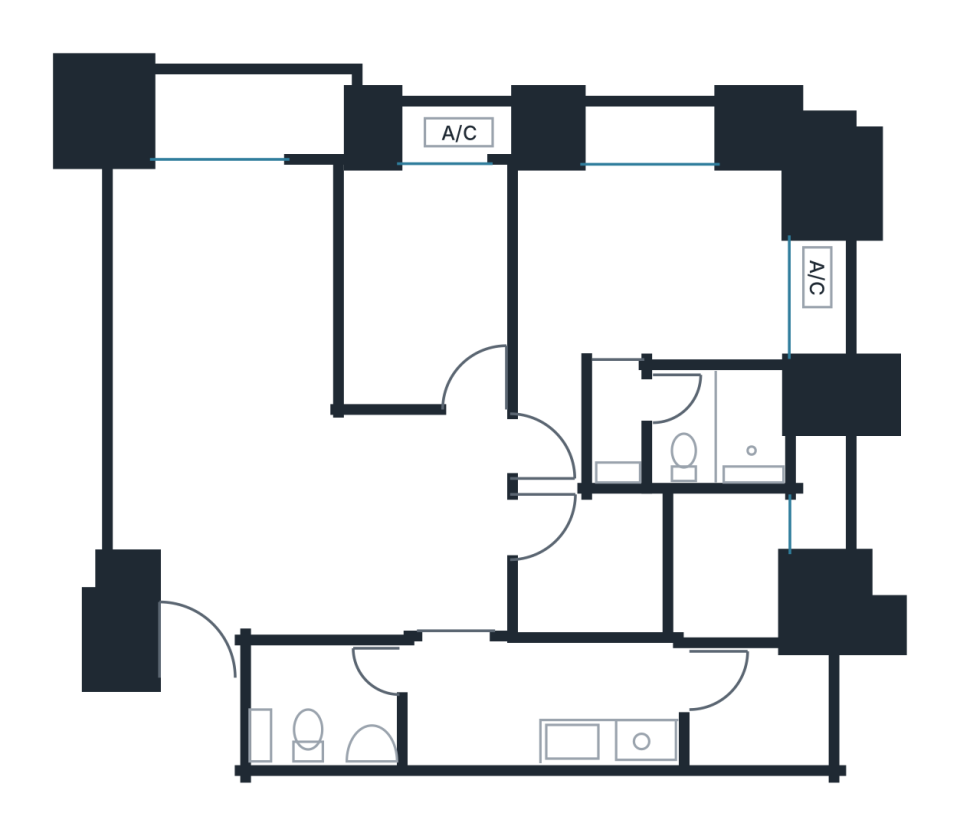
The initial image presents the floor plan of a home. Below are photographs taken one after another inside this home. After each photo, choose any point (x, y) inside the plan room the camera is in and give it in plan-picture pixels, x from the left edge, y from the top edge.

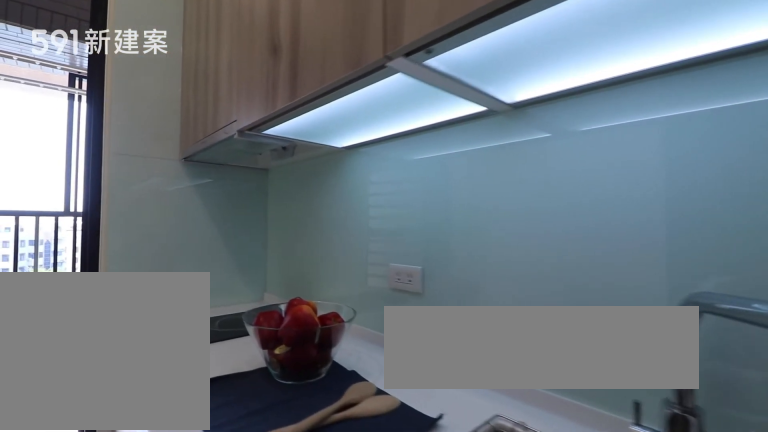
(545, 708)
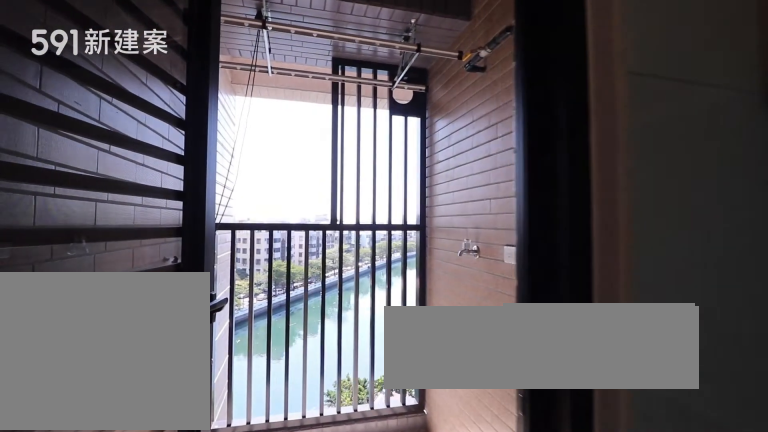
(755, 710)
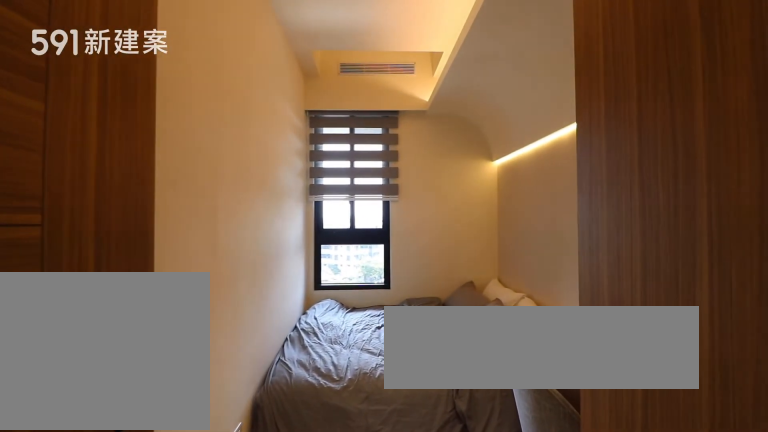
(655, 568)
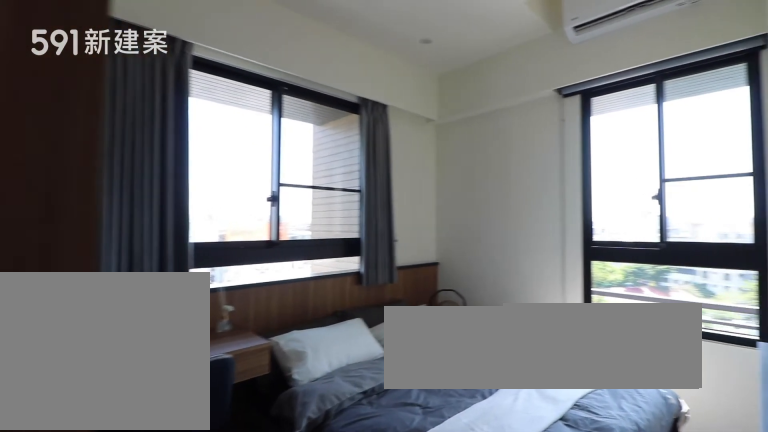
(654, 263)
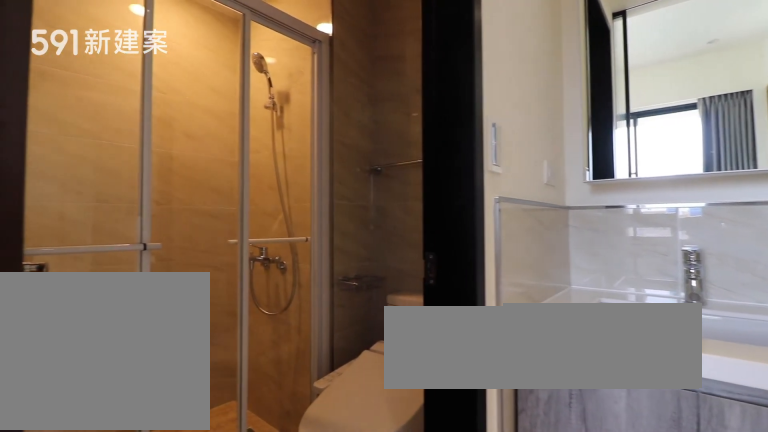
(695, 422)
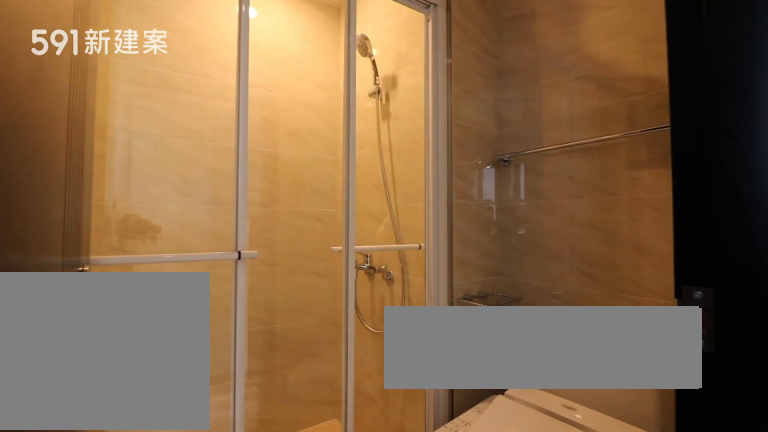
(695, 422)
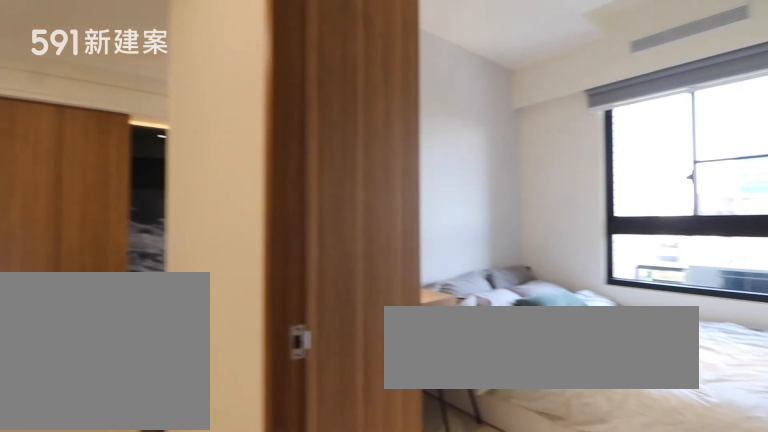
(424, 281)
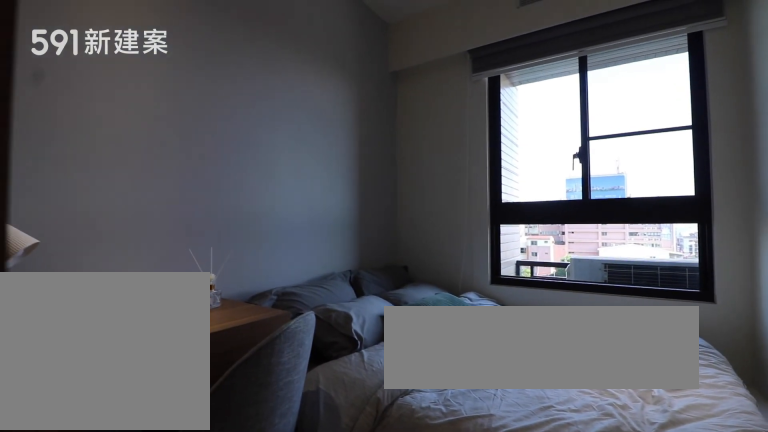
(424, 281)
